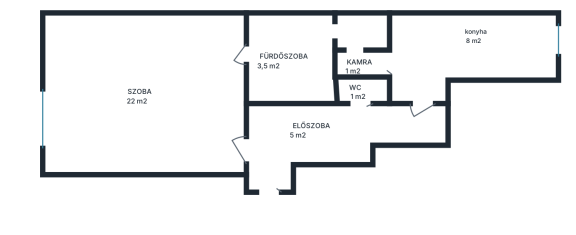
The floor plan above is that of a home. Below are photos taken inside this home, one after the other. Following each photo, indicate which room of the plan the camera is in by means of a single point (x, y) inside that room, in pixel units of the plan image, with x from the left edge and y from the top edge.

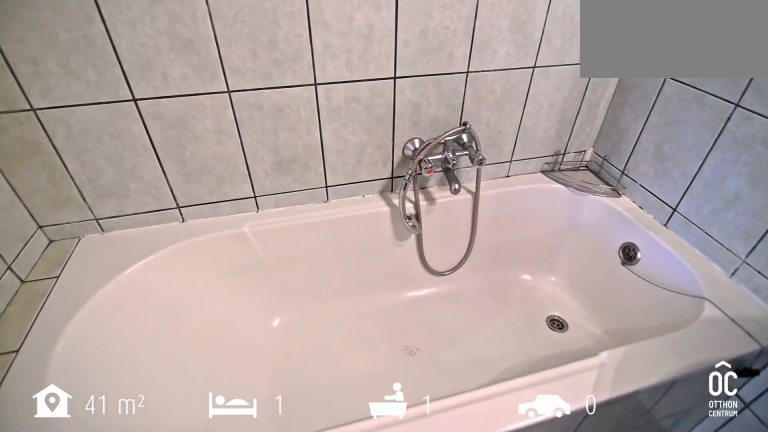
(289, 62)
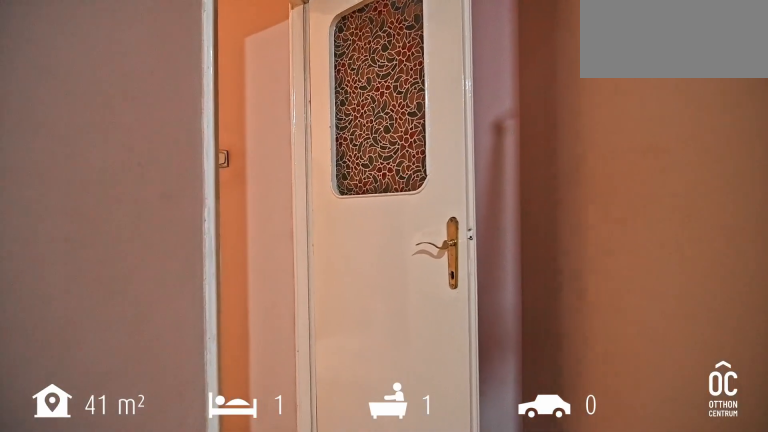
(395, 119)
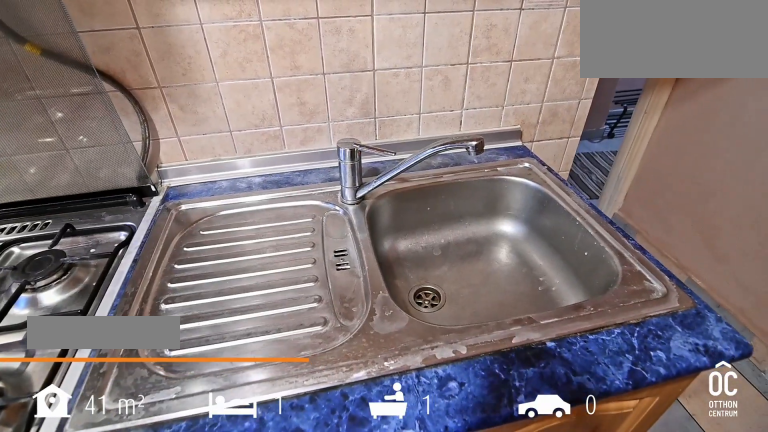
(485, 42)
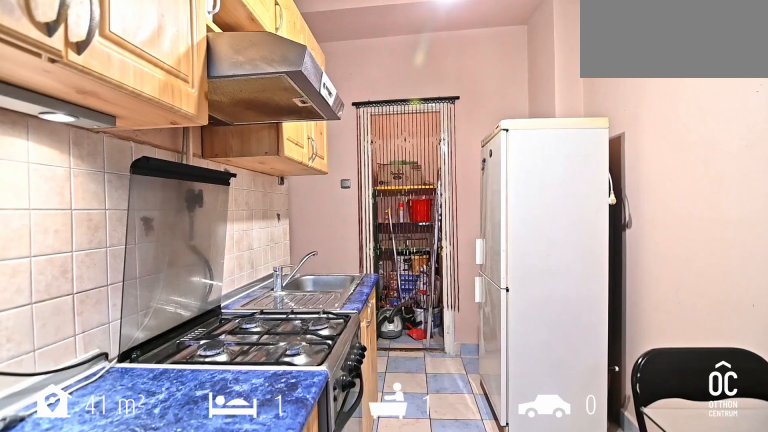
(485, 42)
